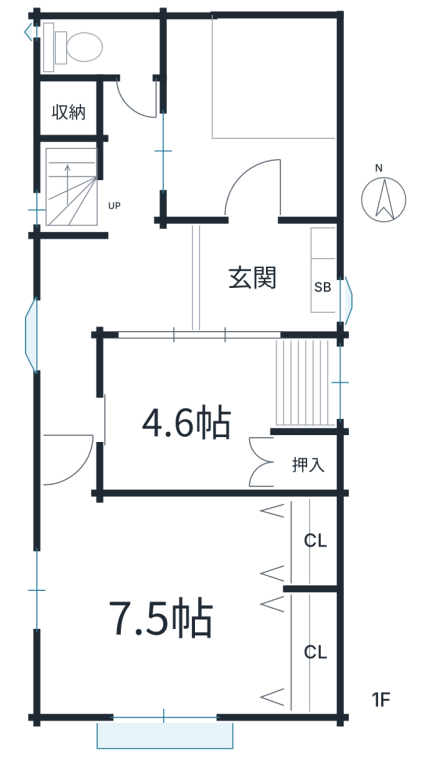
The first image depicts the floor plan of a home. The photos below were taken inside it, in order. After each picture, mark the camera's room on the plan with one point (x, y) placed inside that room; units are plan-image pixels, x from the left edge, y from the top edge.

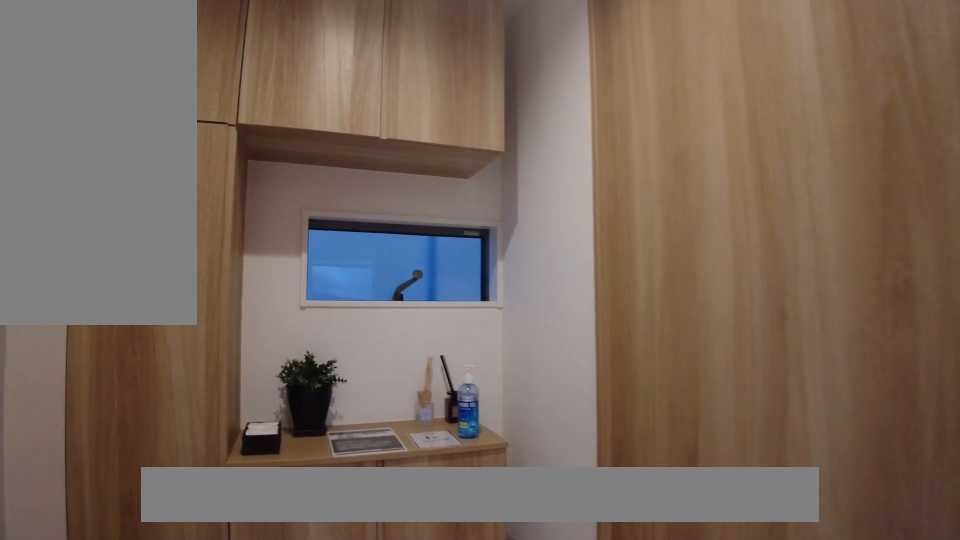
(242, 279)
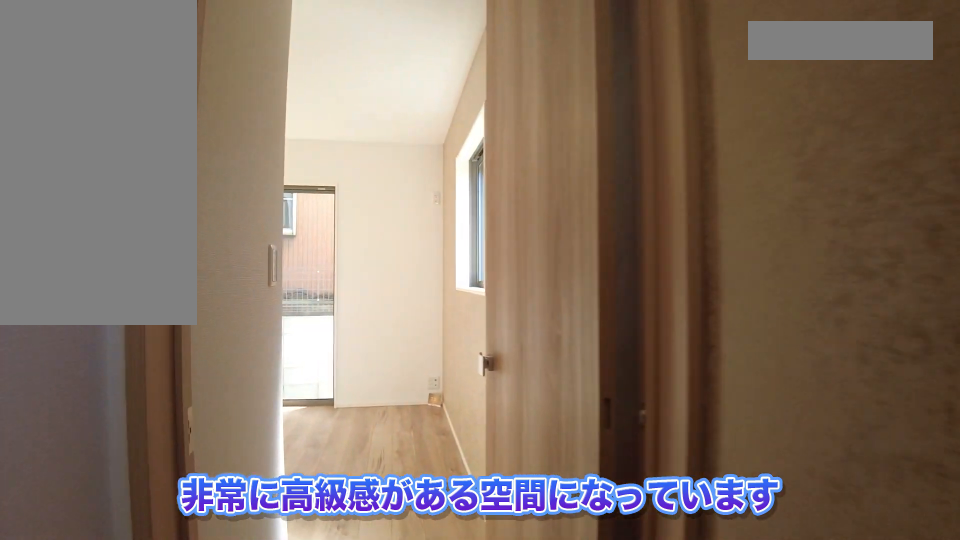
(97, 284)
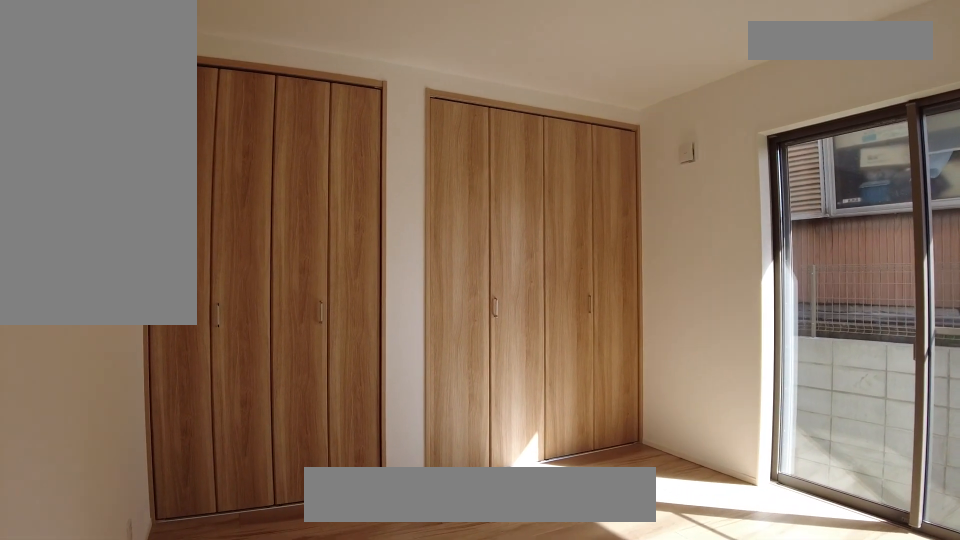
(176, 597)
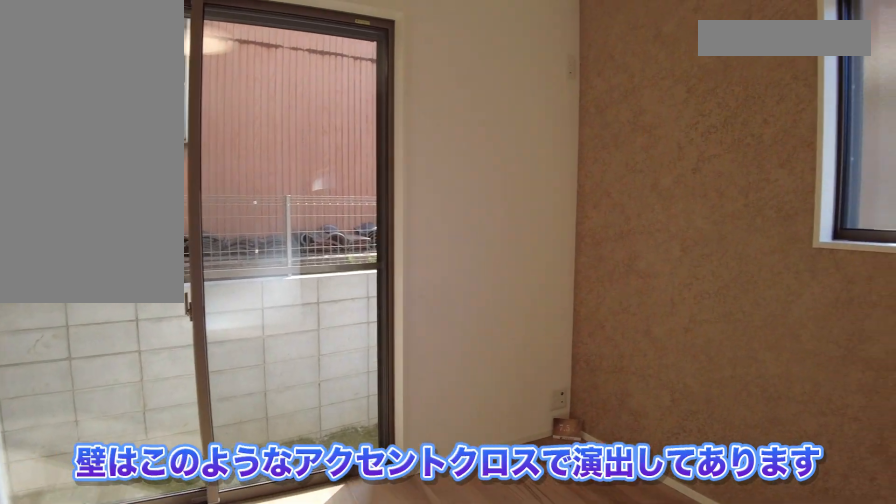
(178, 603)
